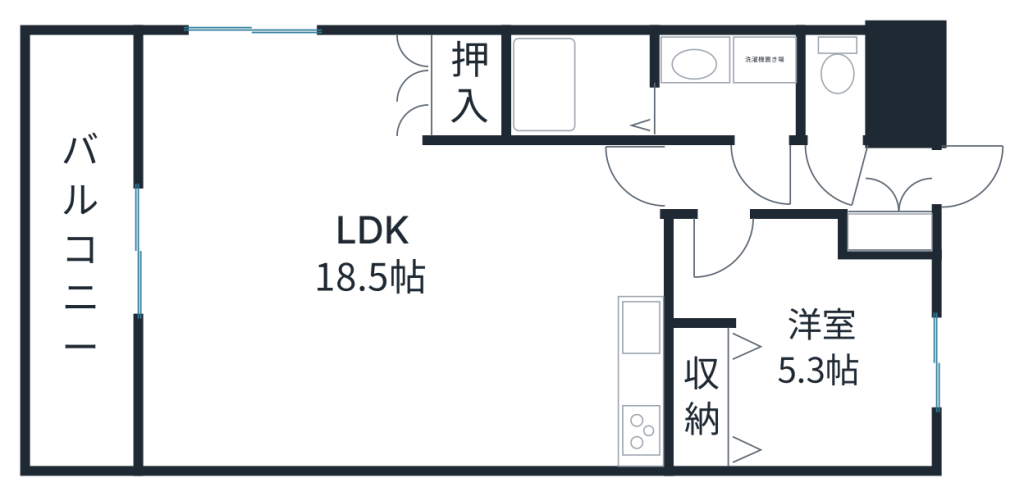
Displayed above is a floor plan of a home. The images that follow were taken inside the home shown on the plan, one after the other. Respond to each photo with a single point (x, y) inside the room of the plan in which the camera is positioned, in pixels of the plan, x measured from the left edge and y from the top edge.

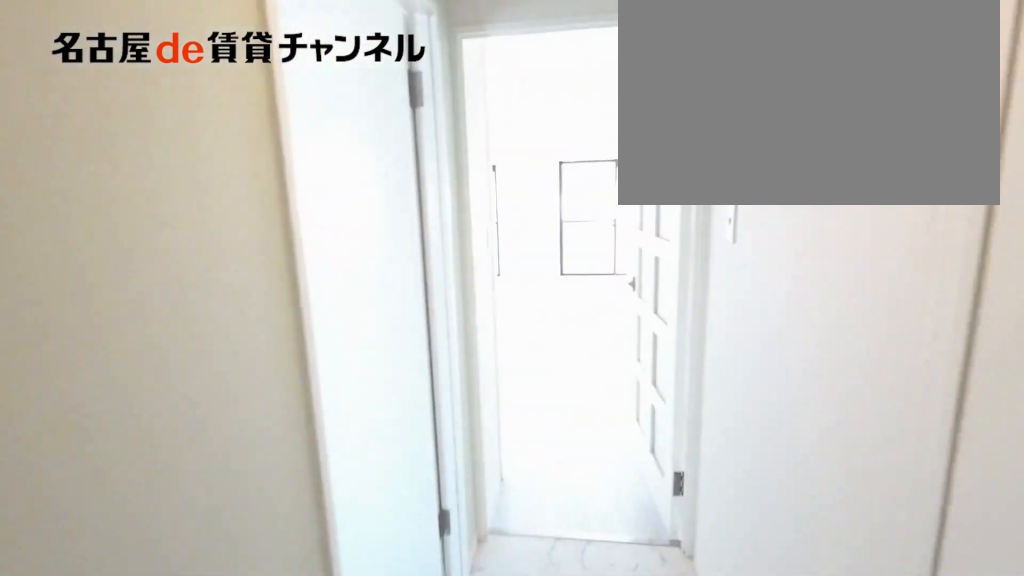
(764, 178)
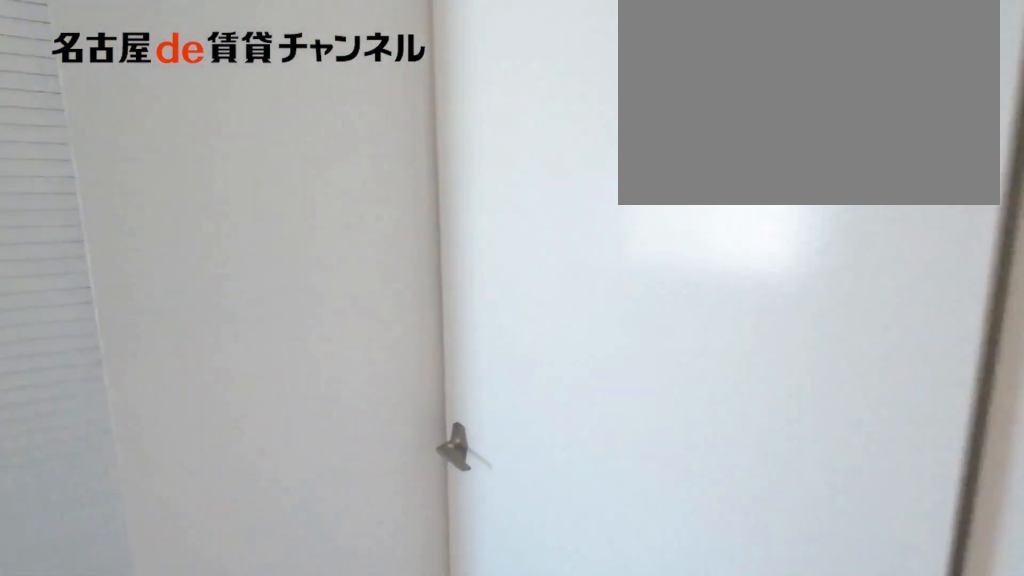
(764, 178)
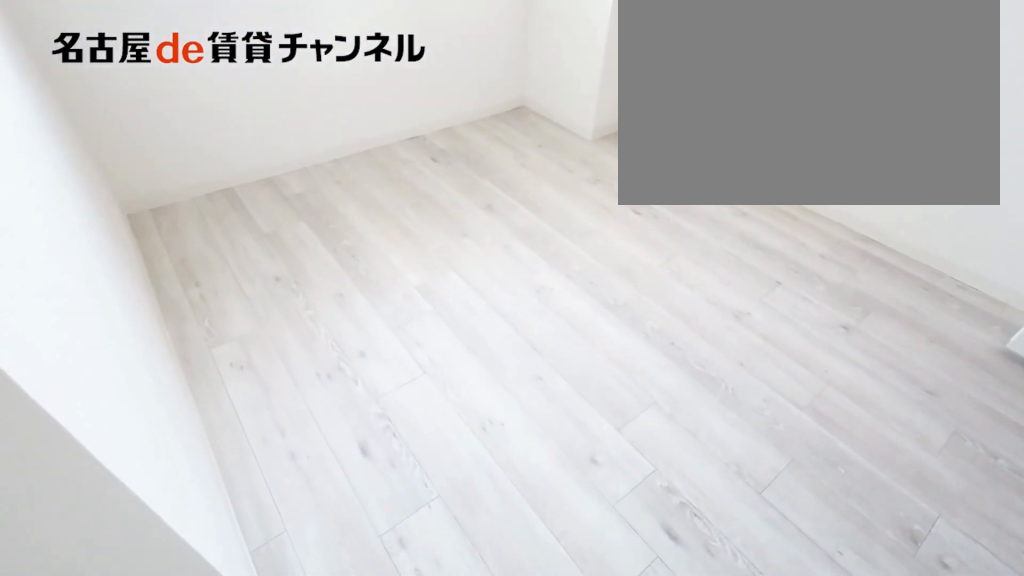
(802, 347)
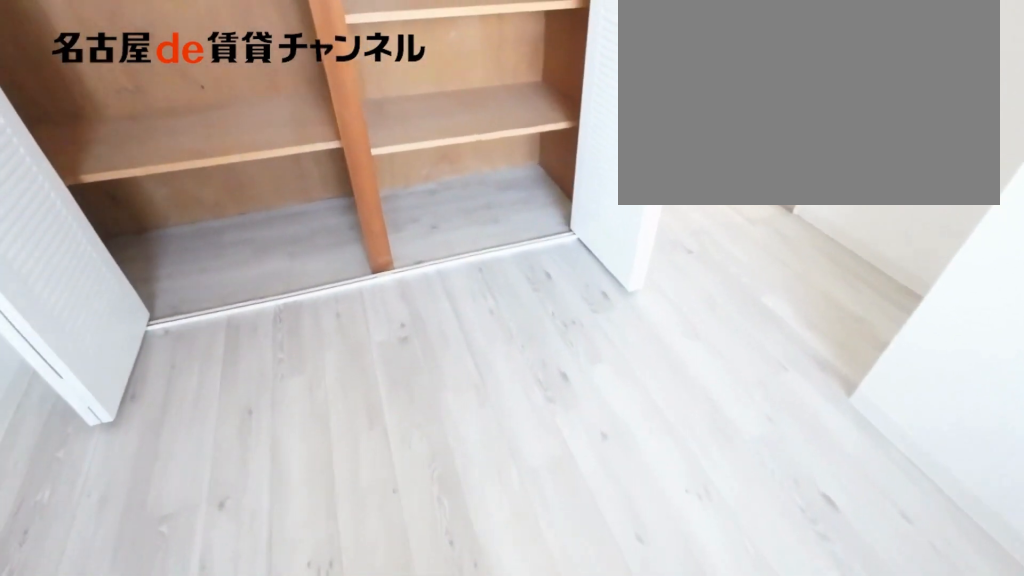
(802, 347)
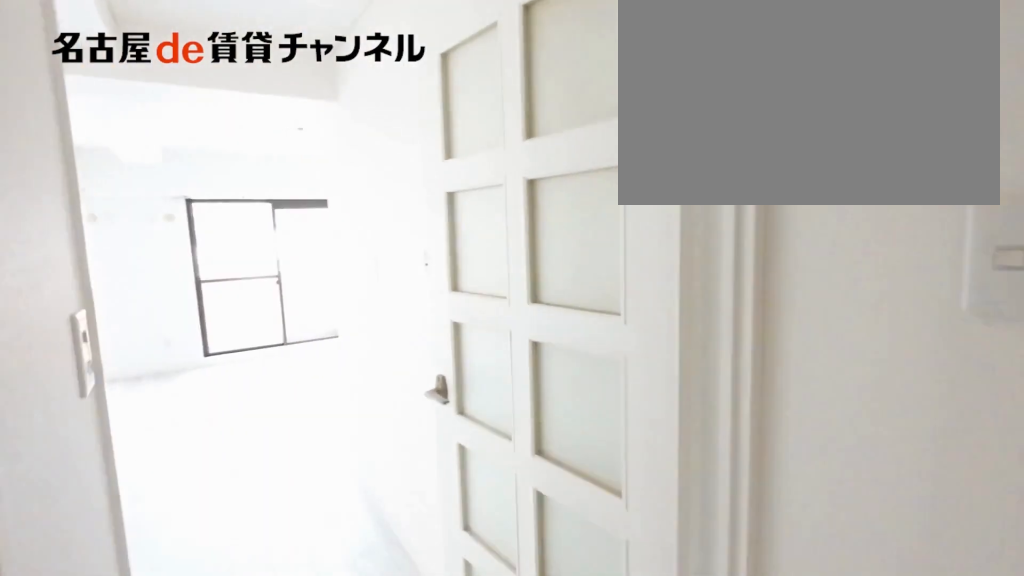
(706, 177)
